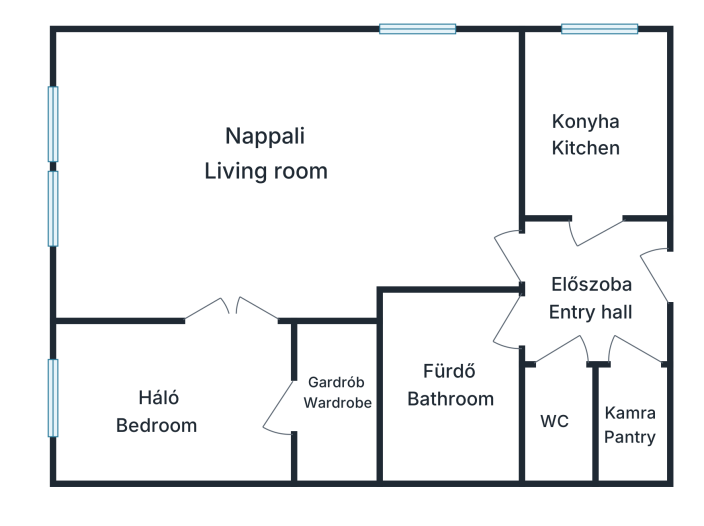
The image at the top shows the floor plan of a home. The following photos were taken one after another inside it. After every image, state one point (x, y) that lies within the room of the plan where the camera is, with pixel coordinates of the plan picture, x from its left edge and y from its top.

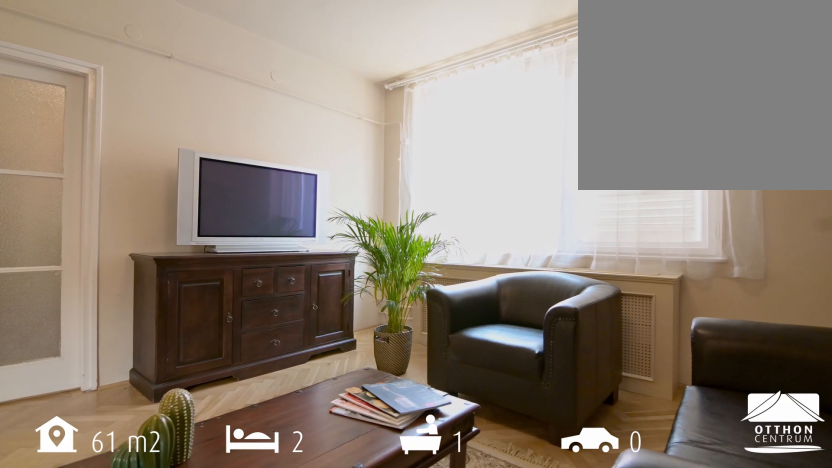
(292, 168)
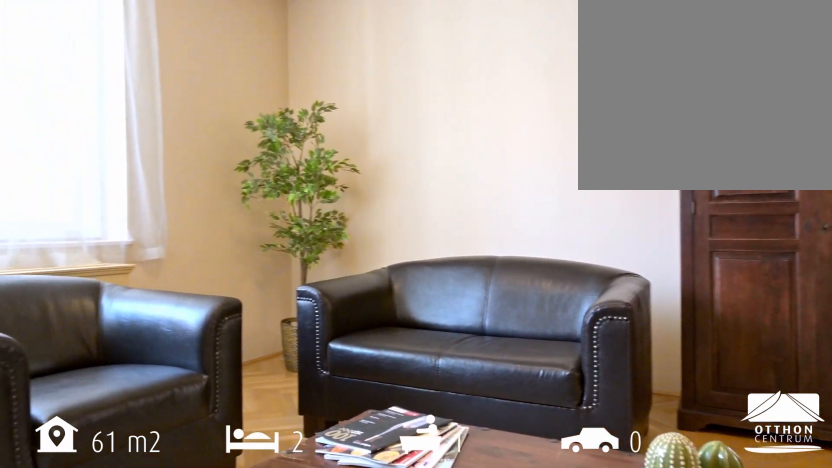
(292, 168)
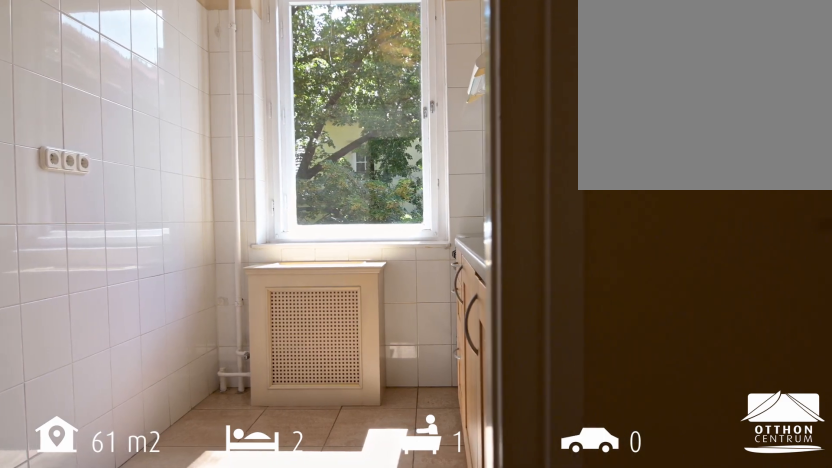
(589, 126)
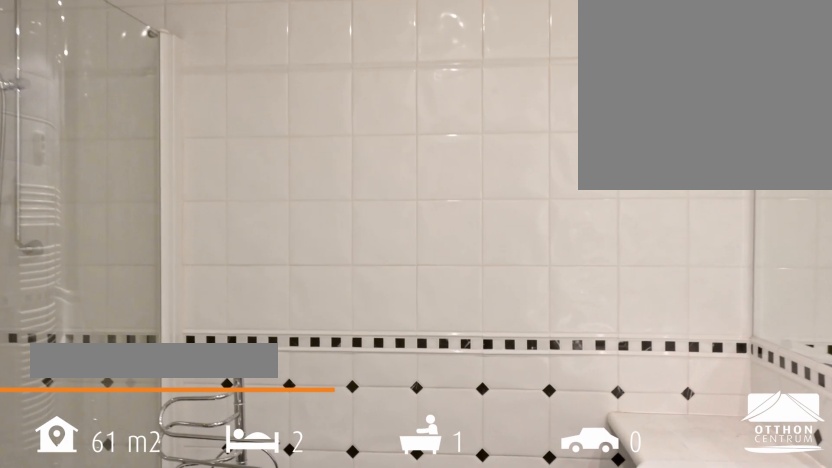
(446, 392)
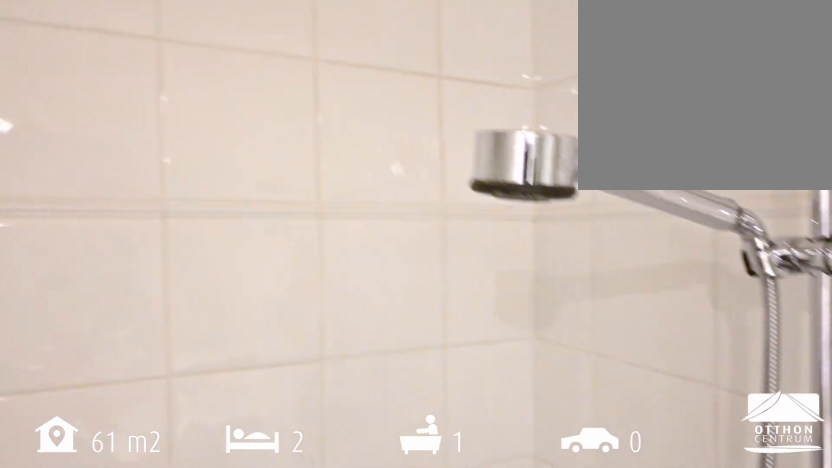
(446, 392)
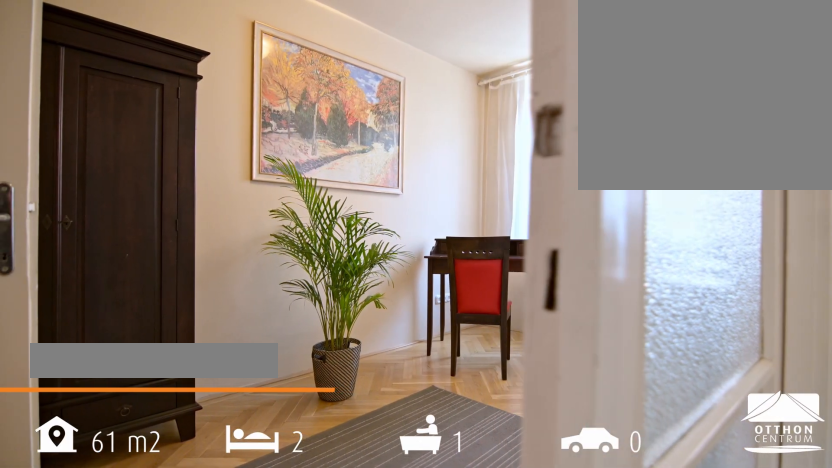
(195, 399)
